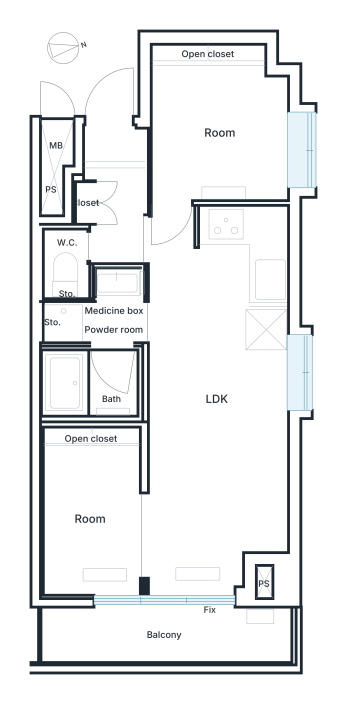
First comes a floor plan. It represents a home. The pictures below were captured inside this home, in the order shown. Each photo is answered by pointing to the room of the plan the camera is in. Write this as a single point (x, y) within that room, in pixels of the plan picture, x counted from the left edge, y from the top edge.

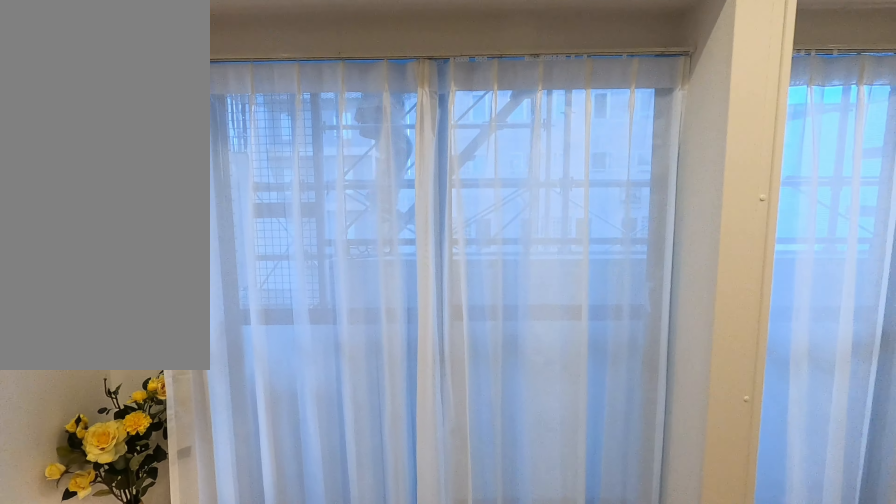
(199, 468)
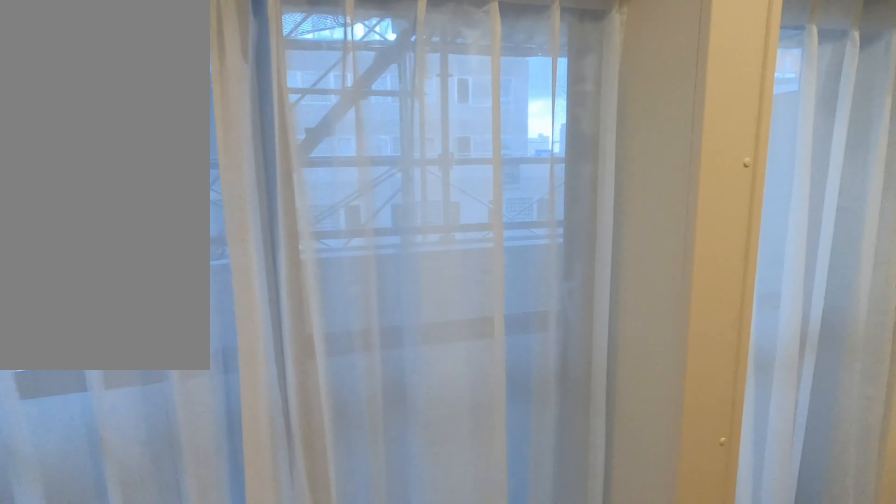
(199, 468)
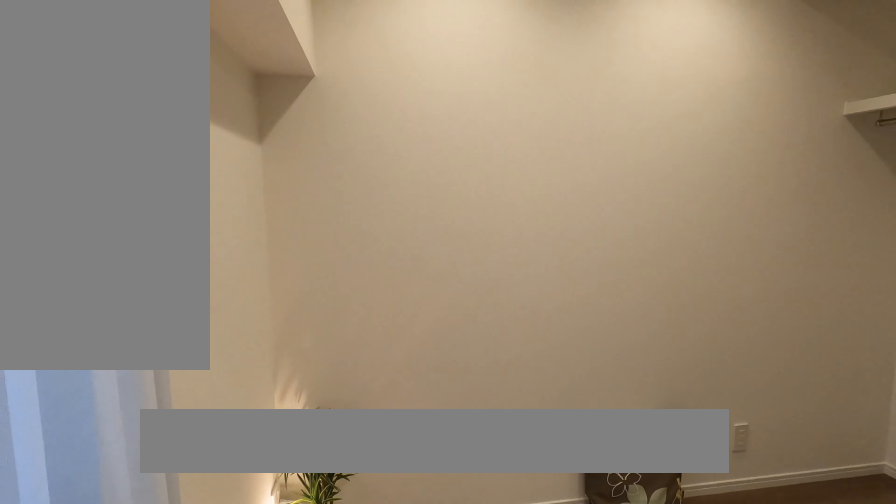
(89, 519)
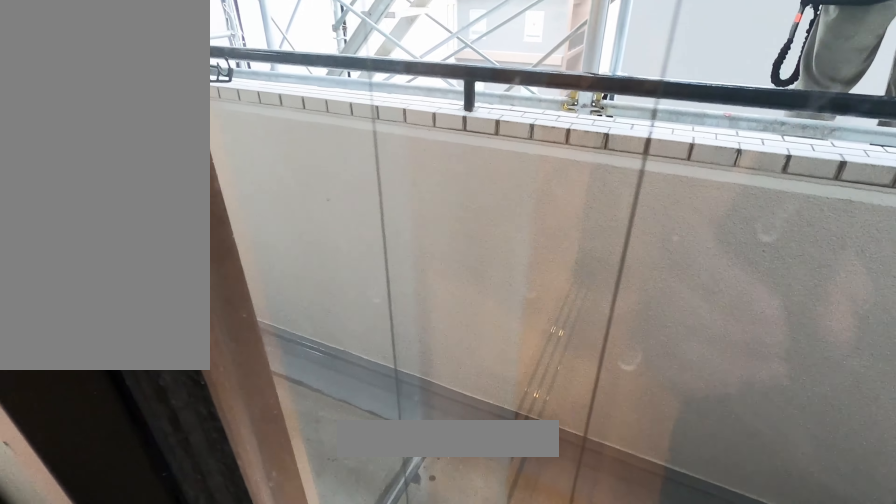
(115, 606)
